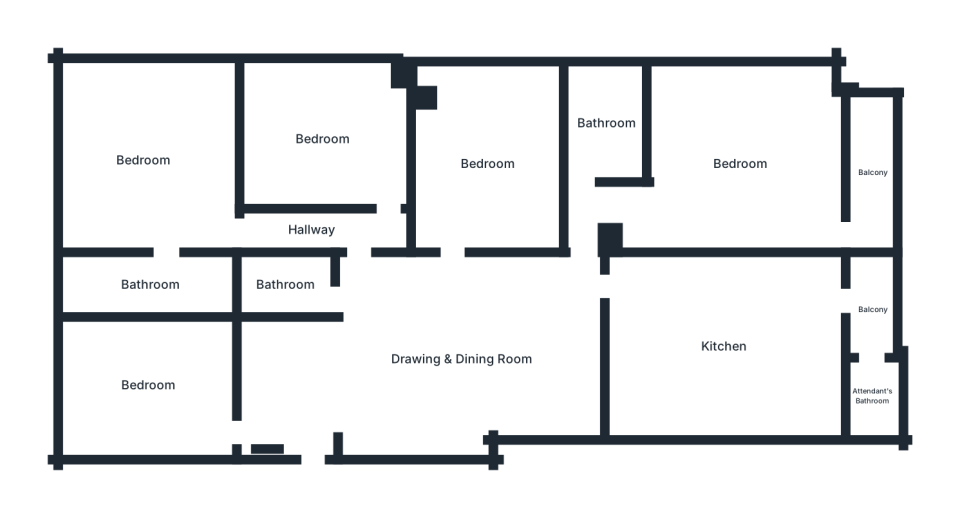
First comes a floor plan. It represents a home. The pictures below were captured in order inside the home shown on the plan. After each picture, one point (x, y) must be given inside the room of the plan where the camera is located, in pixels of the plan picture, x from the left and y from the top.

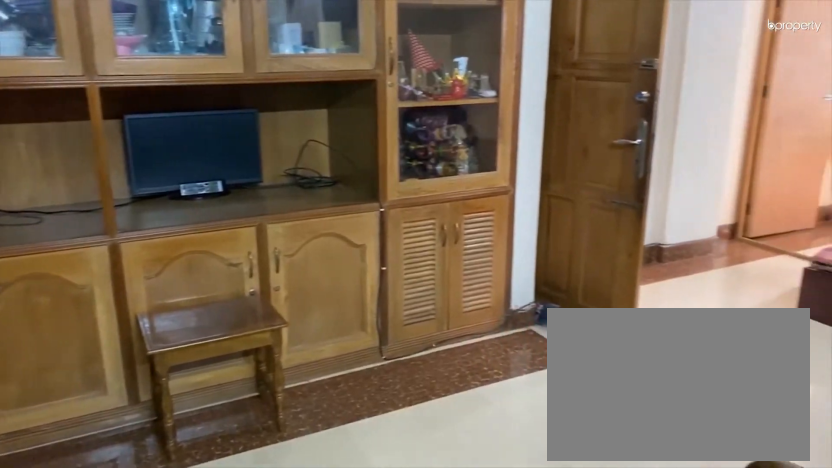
(456, 374)
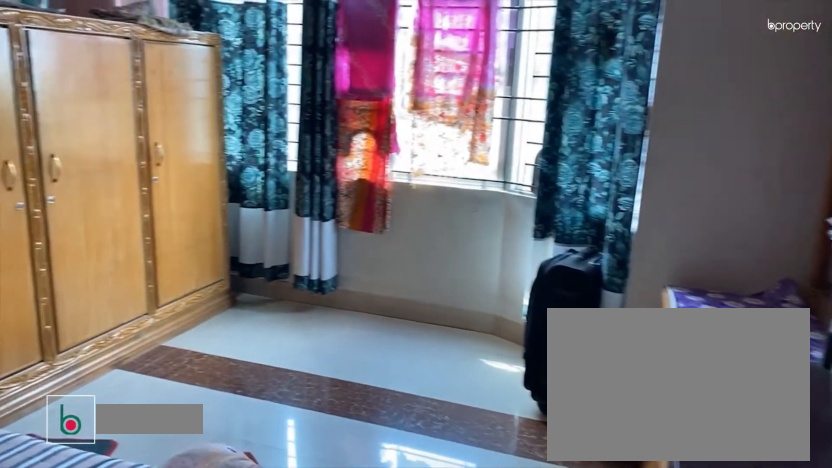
(323, 146)
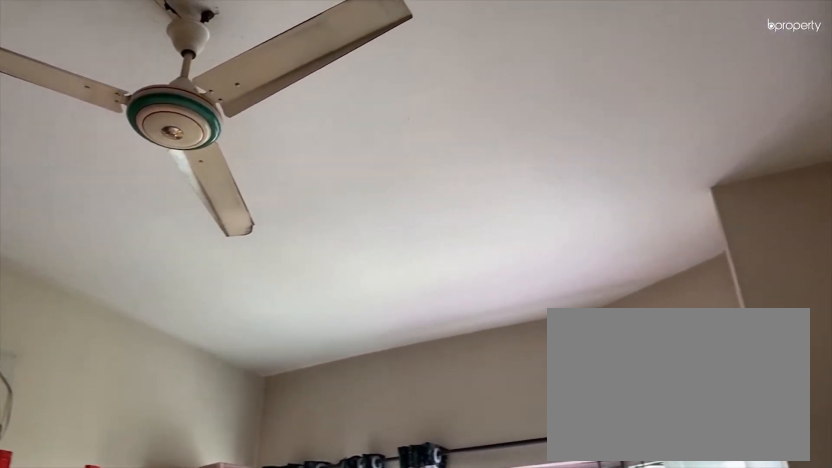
(322, 141)
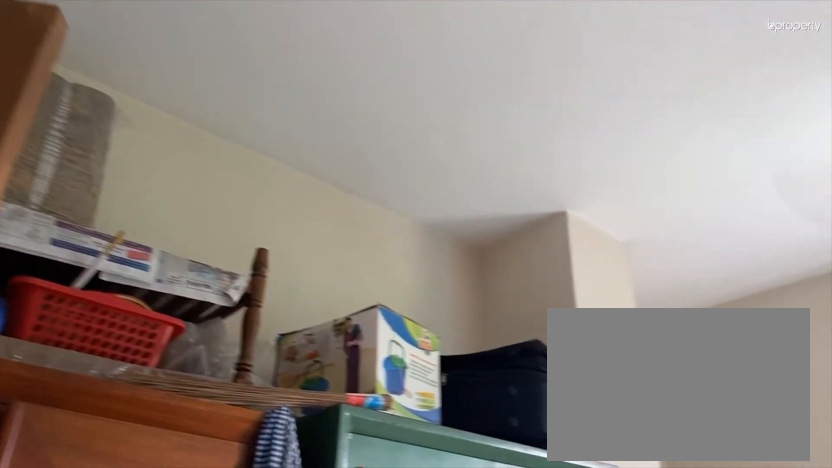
(485, 166)
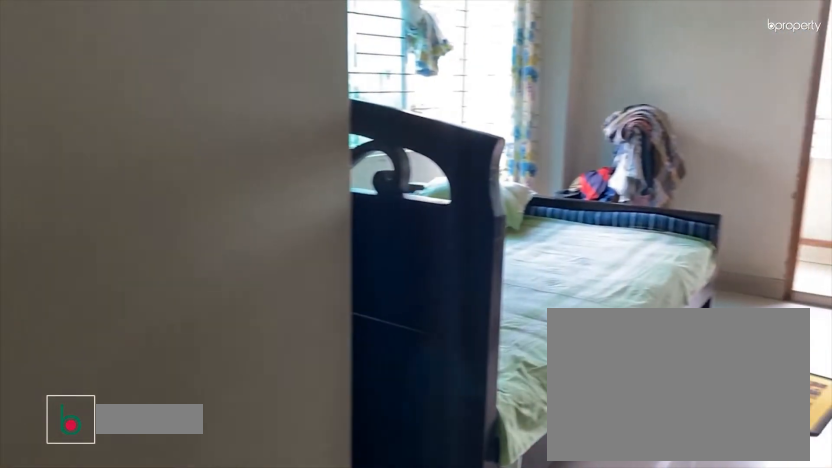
(736, 167)
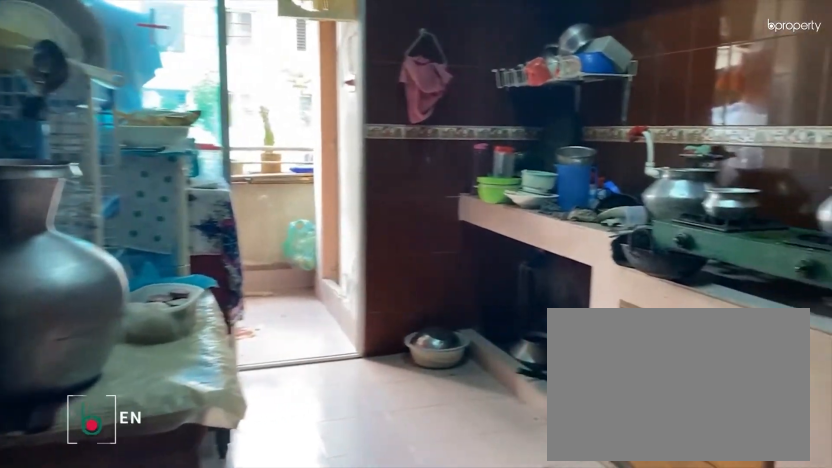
(726, 336)
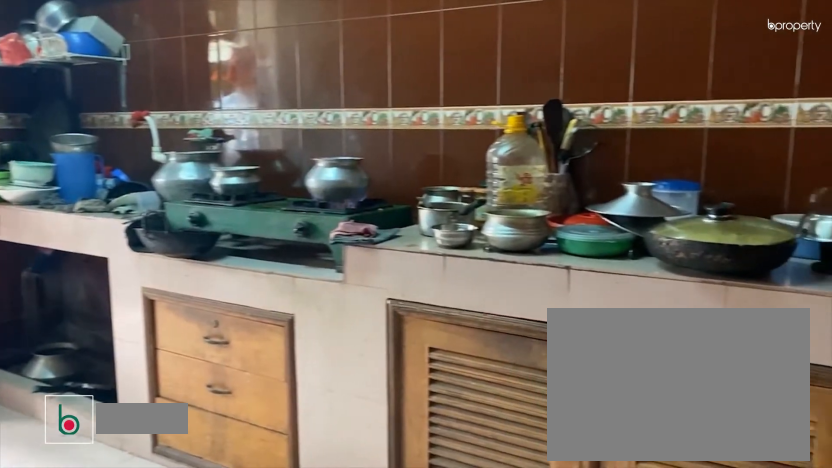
(726, 336)
